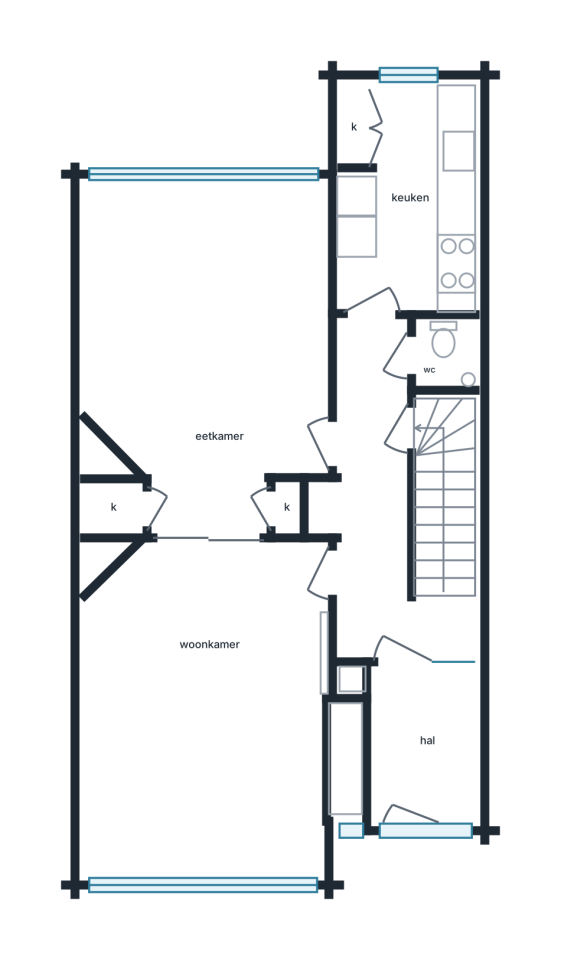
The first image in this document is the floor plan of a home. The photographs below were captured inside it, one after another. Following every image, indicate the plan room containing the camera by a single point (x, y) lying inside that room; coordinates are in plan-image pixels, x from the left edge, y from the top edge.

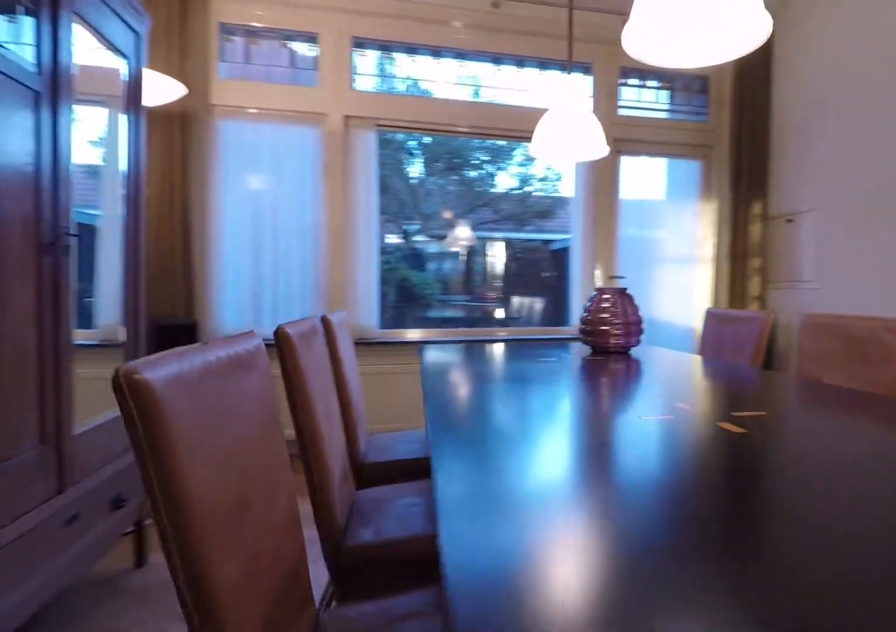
(214, 347)
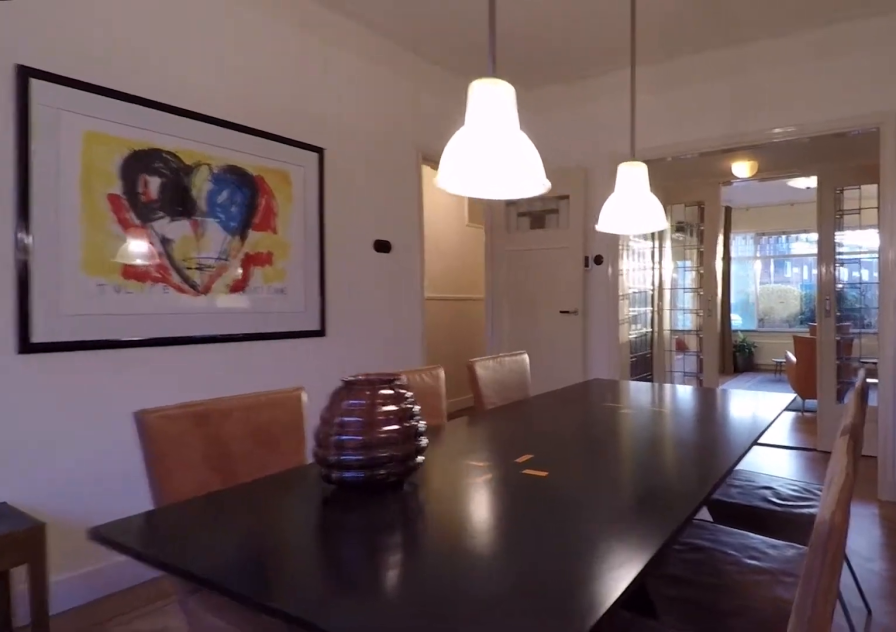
(214, 347)
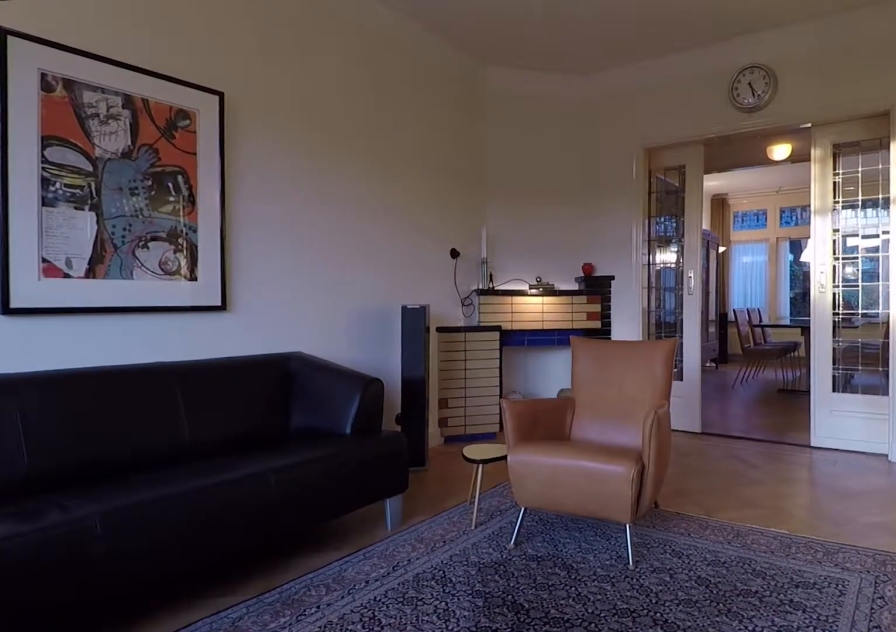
(220, 701)
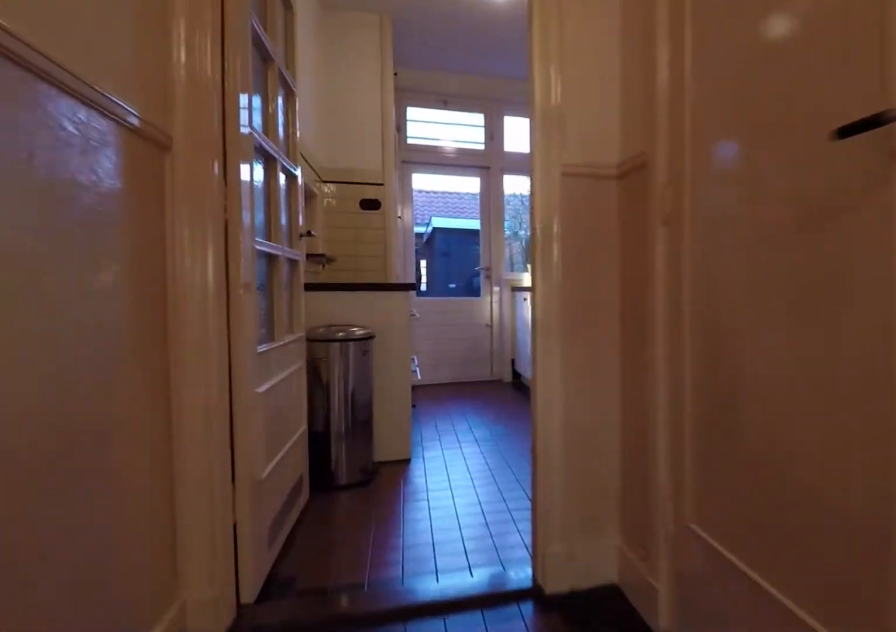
(379, 511)
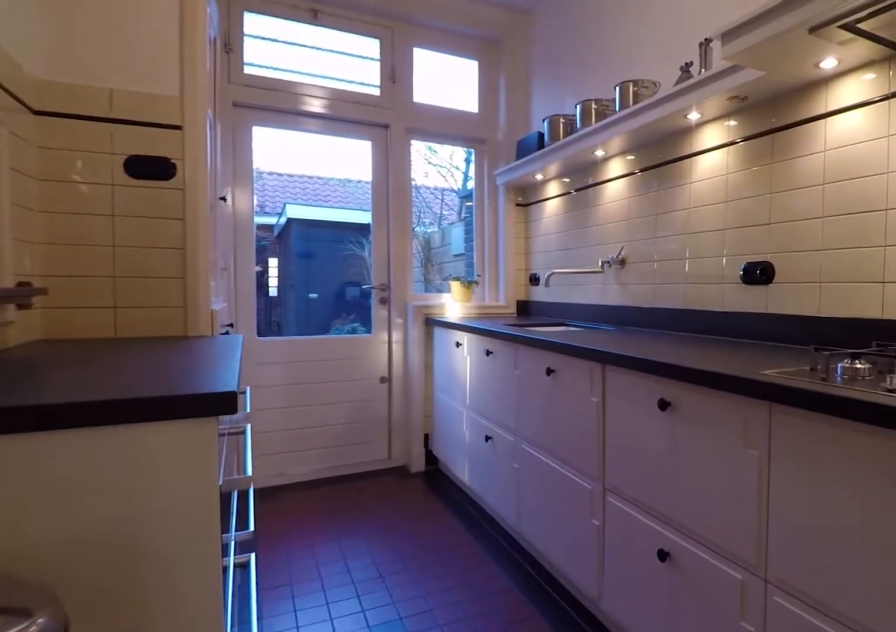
(413, 204)
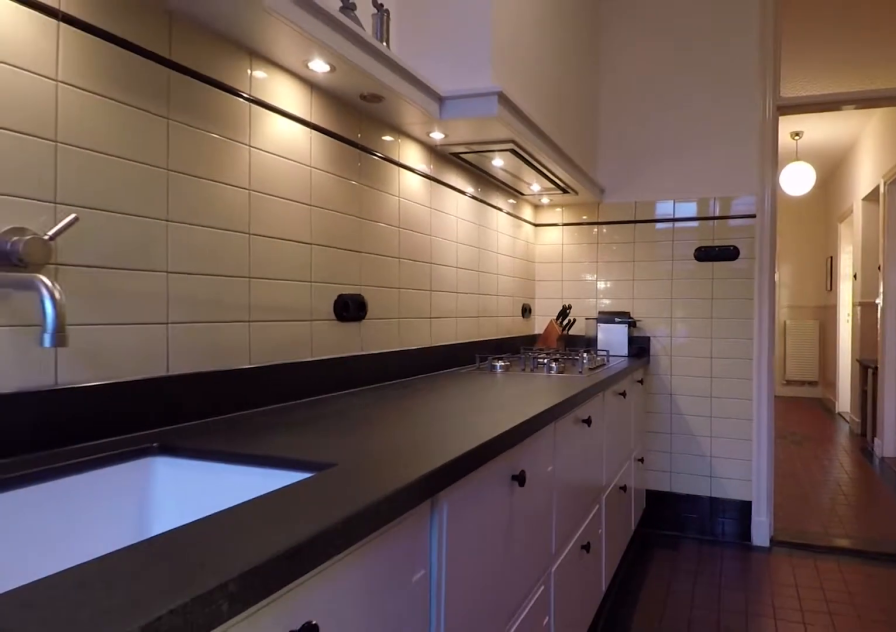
(413, 204)
